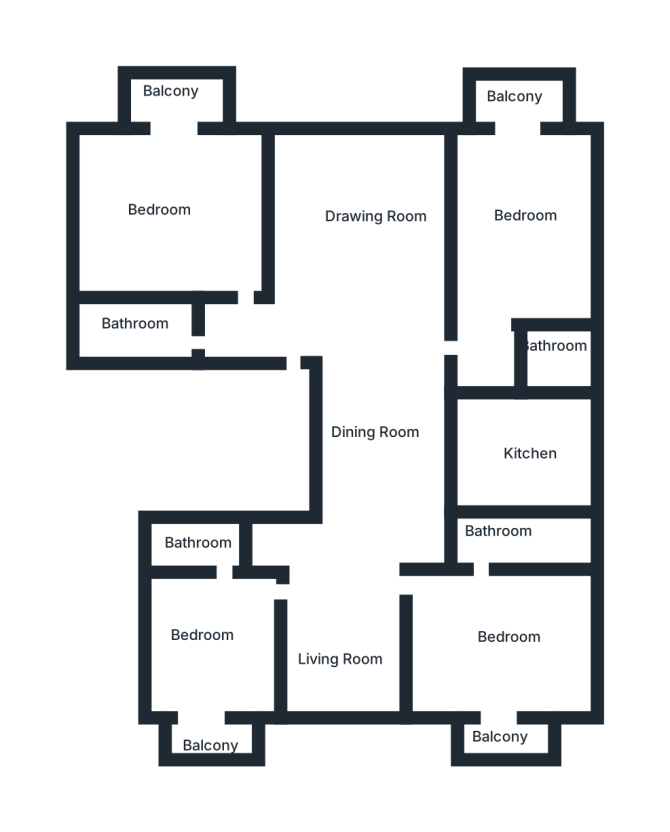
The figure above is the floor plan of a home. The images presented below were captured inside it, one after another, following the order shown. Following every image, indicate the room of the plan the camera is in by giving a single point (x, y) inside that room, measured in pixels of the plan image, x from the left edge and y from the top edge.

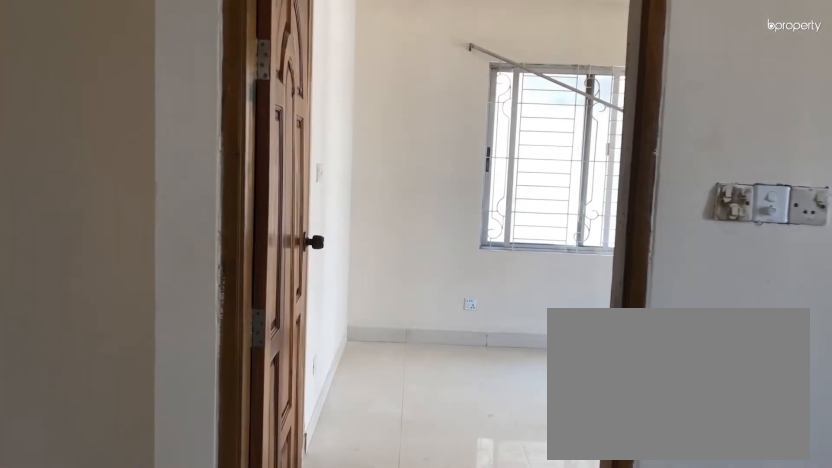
(401, 589)
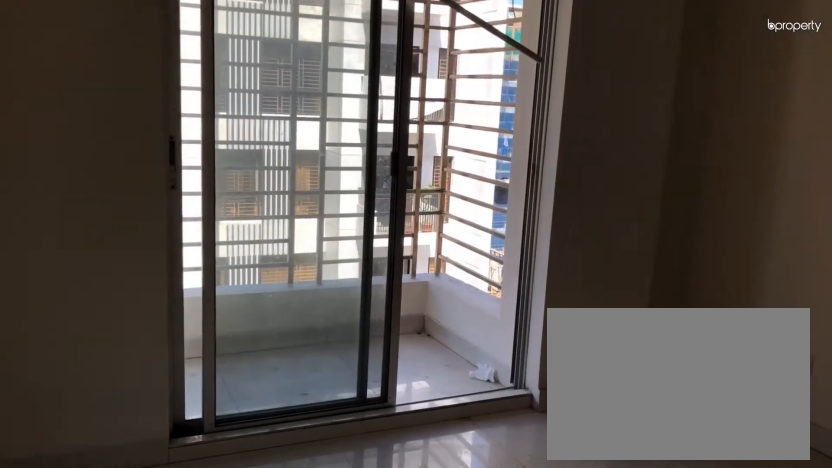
(499, 629)
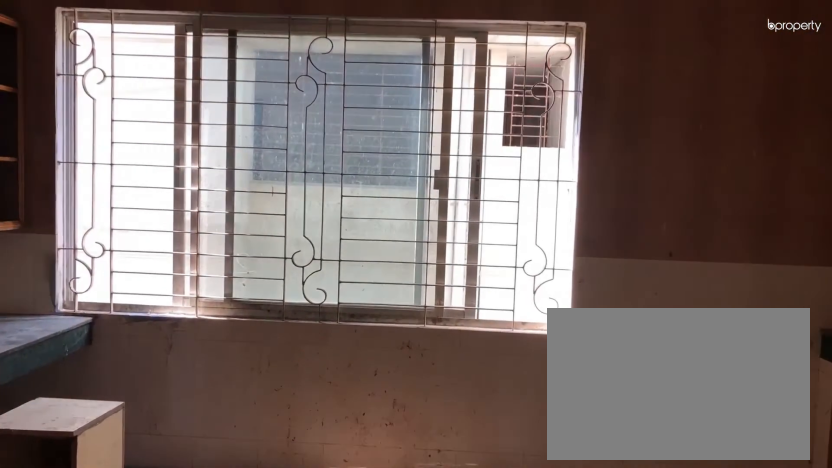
(522, 463)
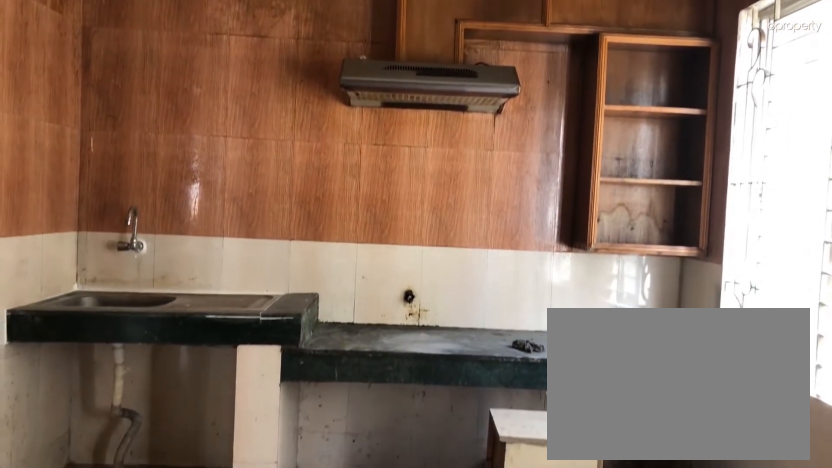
(518, 463)
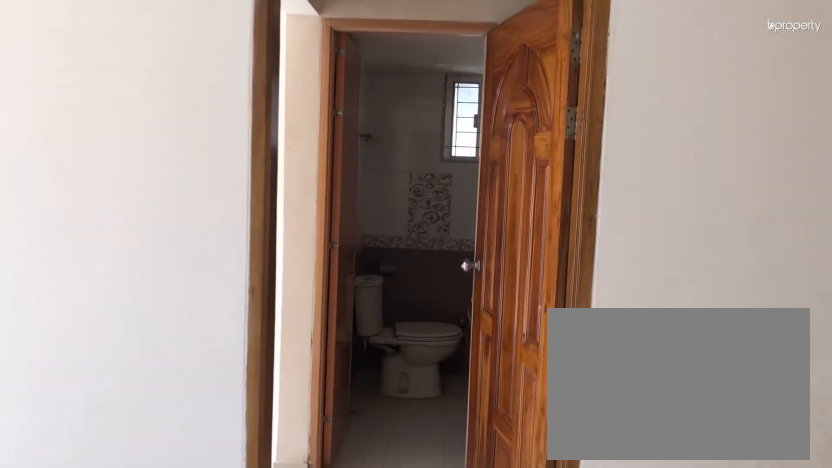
(388, 370)
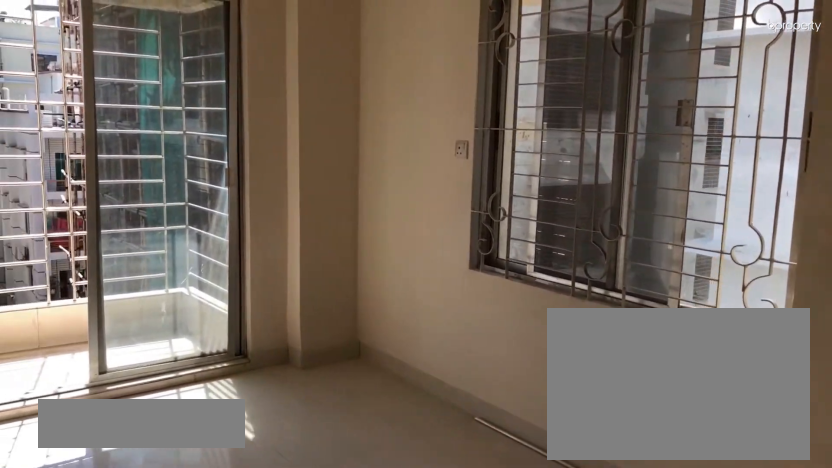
(511, 235)
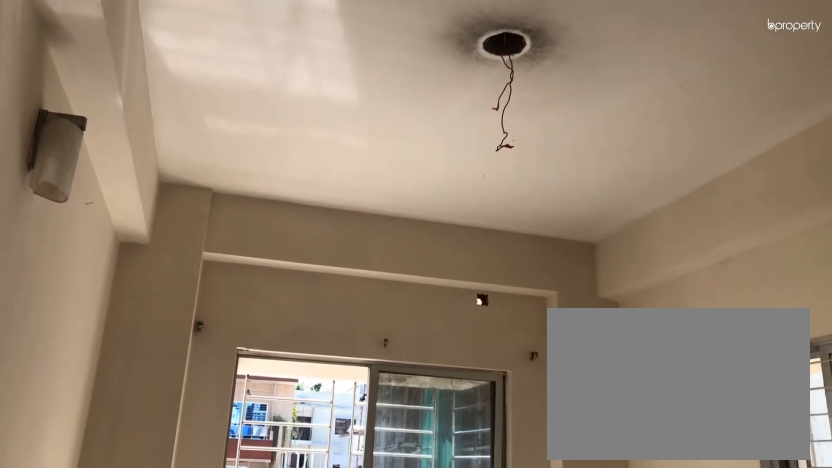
(511, 235)
